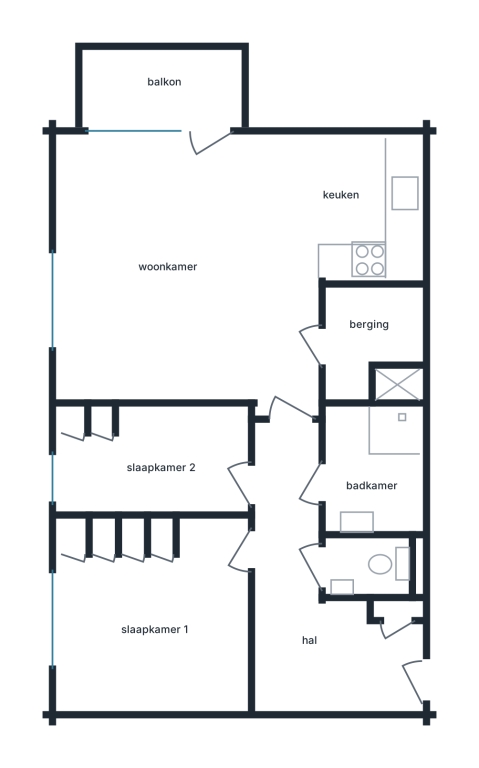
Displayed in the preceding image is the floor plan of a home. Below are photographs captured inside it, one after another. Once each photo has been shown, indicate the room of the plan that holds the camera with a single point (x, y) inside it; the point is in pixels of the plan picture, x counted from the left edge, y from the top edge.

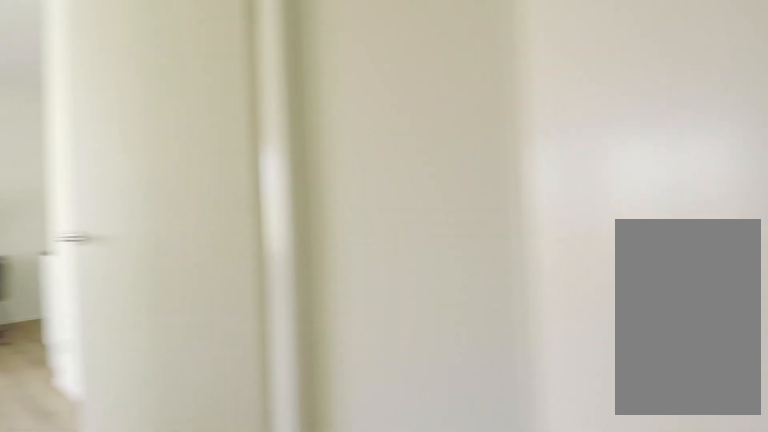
(314, 598)
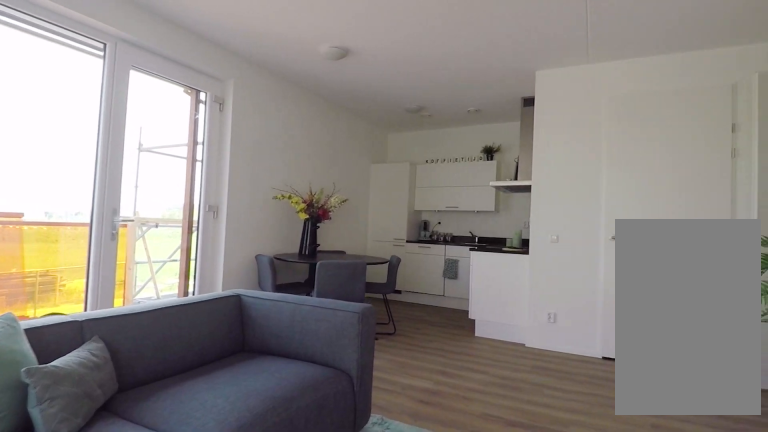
(221, 267)
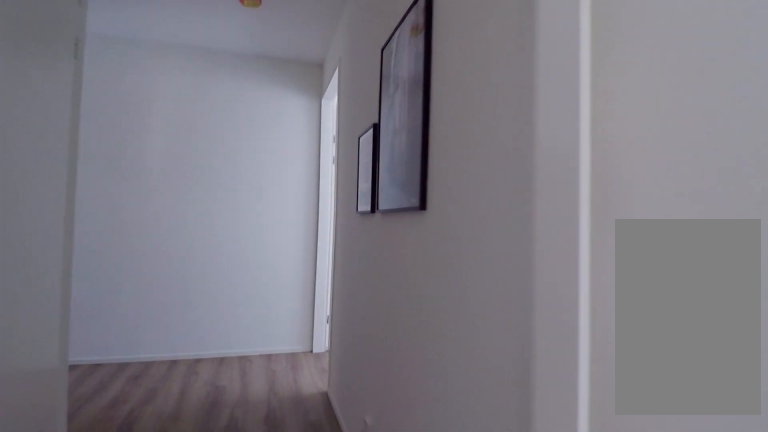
(314, 598)
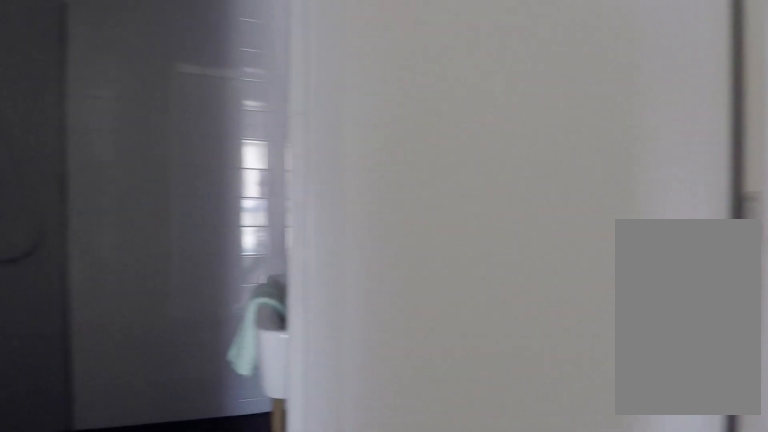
(314, 598)
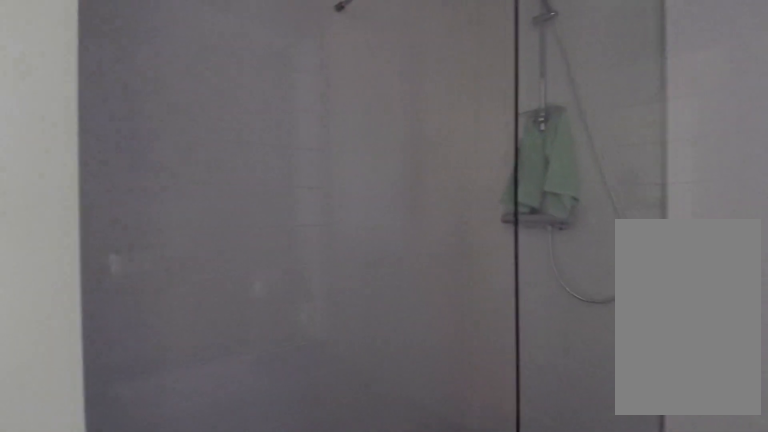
(372, 469)
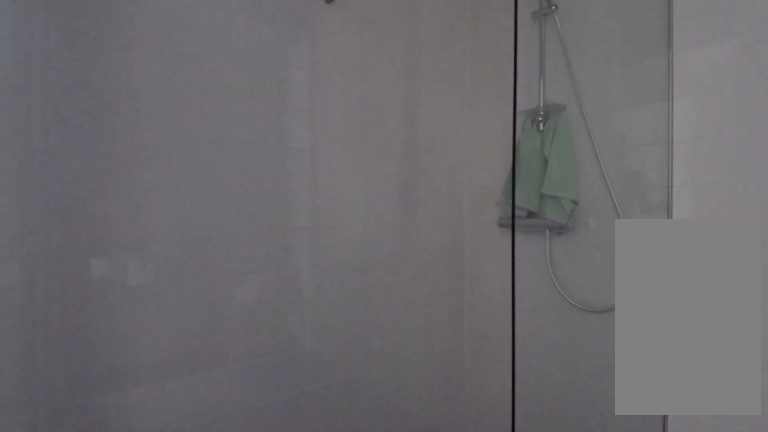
(372, 469)
